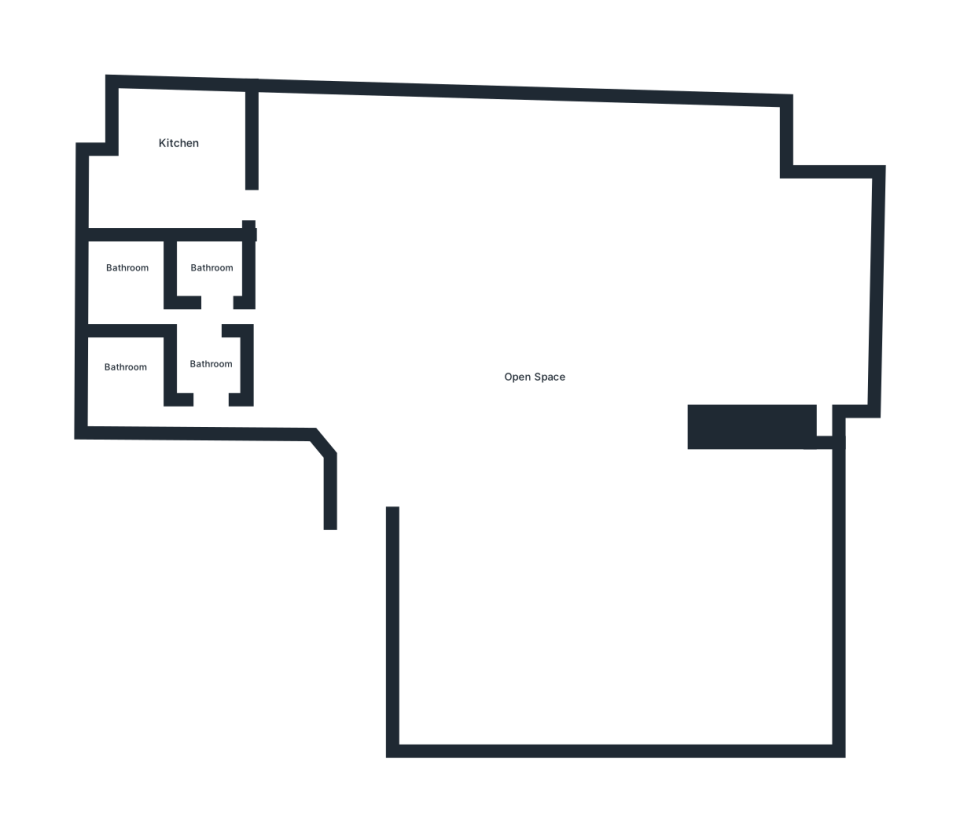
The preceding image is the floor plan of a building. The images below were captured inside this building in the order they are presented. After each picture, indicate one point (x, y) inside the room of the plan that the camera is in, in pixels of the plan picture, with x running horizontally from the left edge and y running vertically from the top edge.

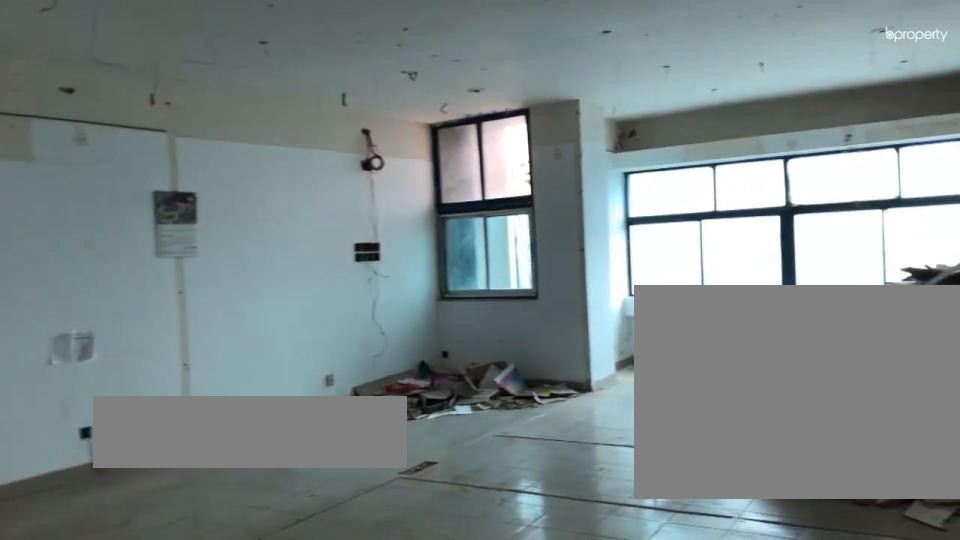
(509, 340)
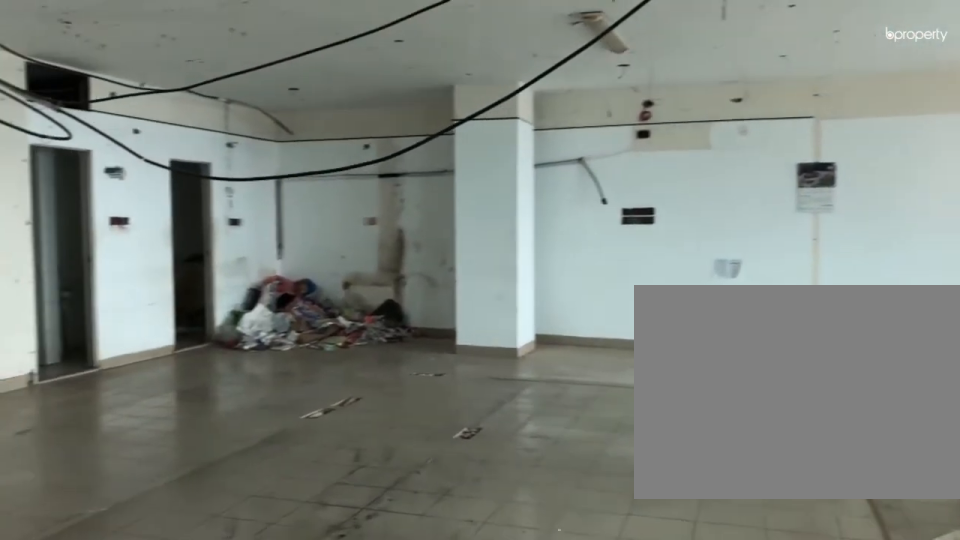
(508, 343)
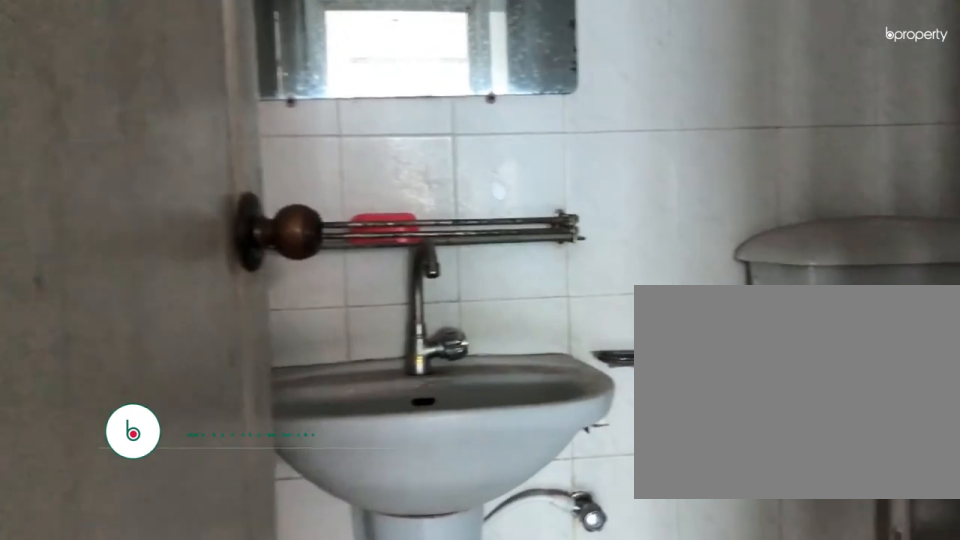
(217, 314)
